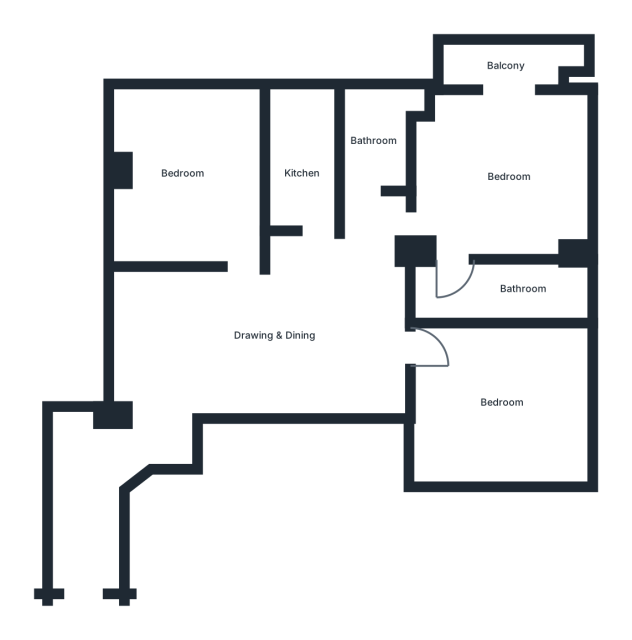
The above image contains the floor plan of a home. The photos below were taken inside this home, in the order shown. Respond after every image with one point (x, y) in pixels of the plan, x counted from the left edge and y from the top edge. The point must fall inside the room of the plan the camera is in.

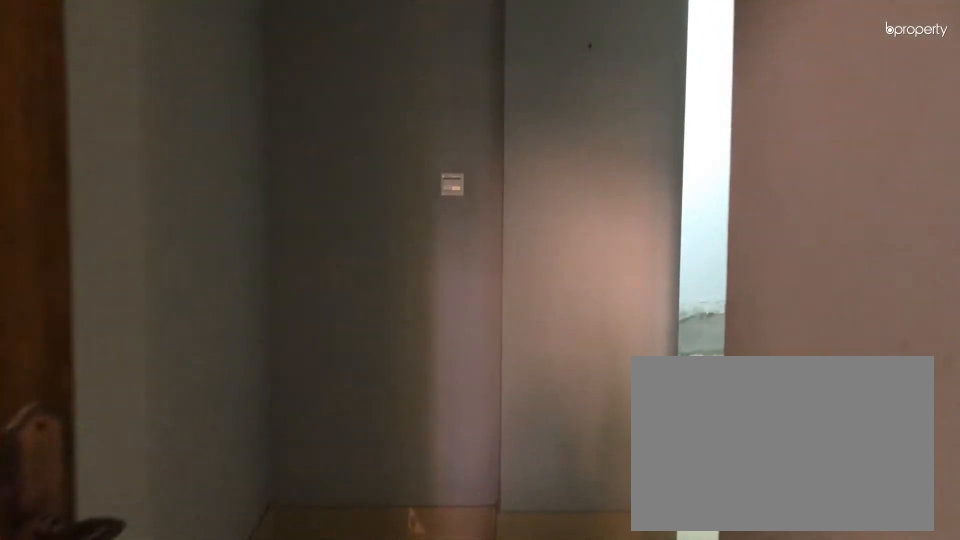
(97, 455)
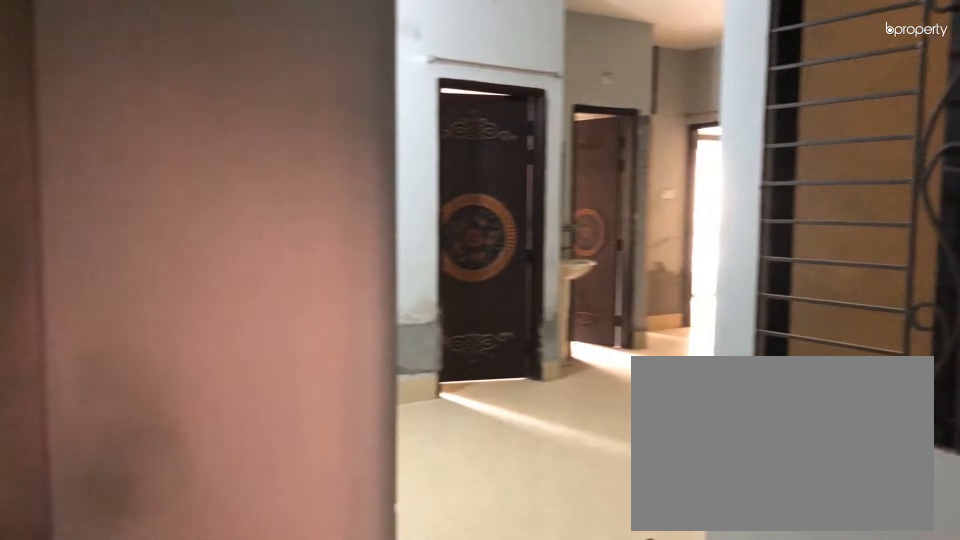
(97, 455)
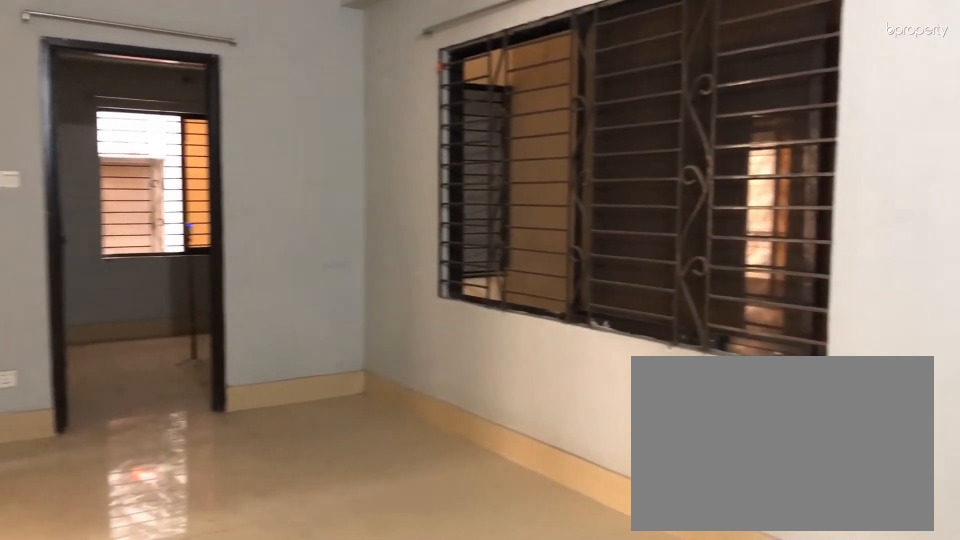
(253, 340)
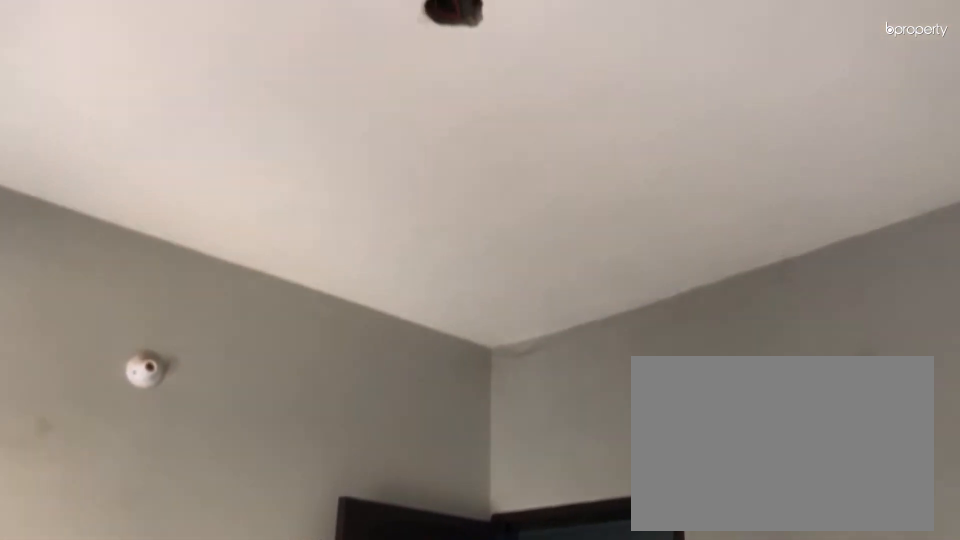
(200, 181)
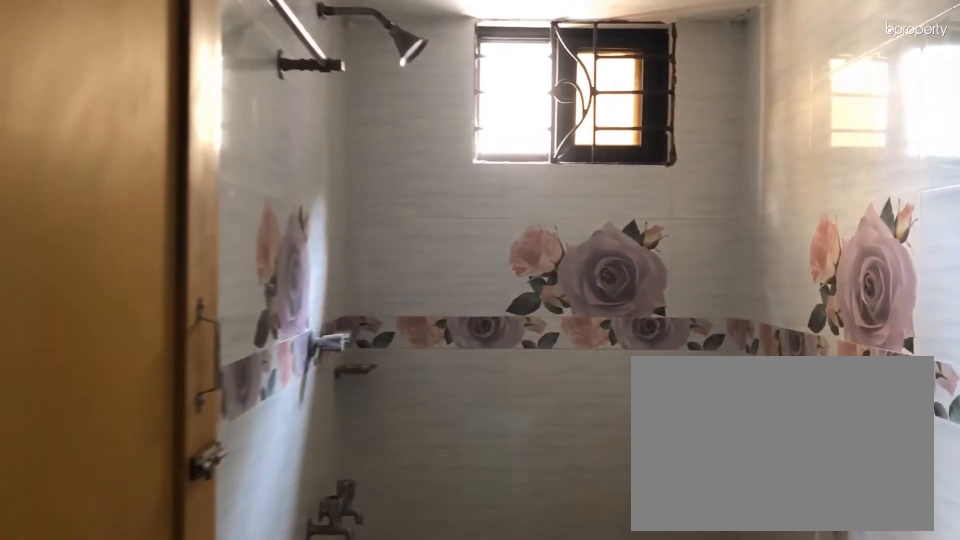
(376, 134)
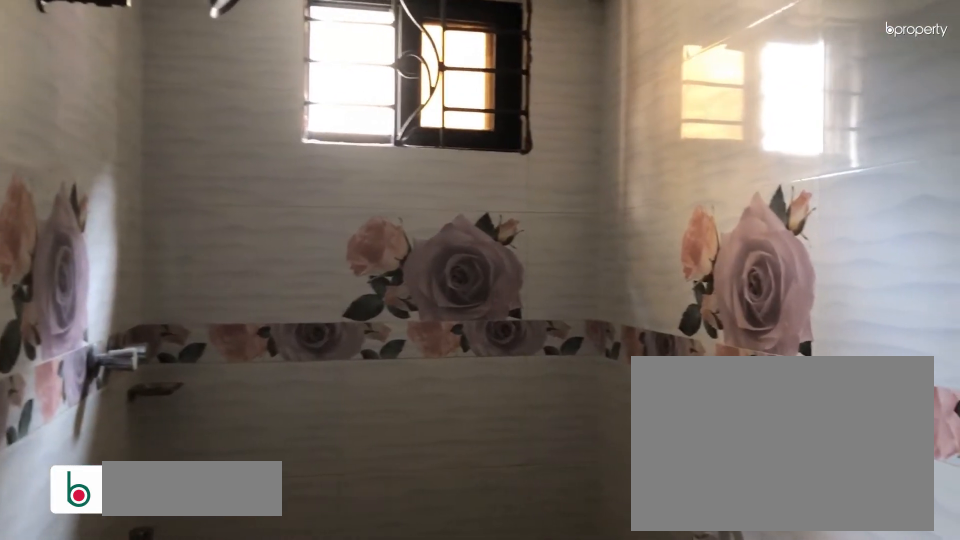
(376, 134)
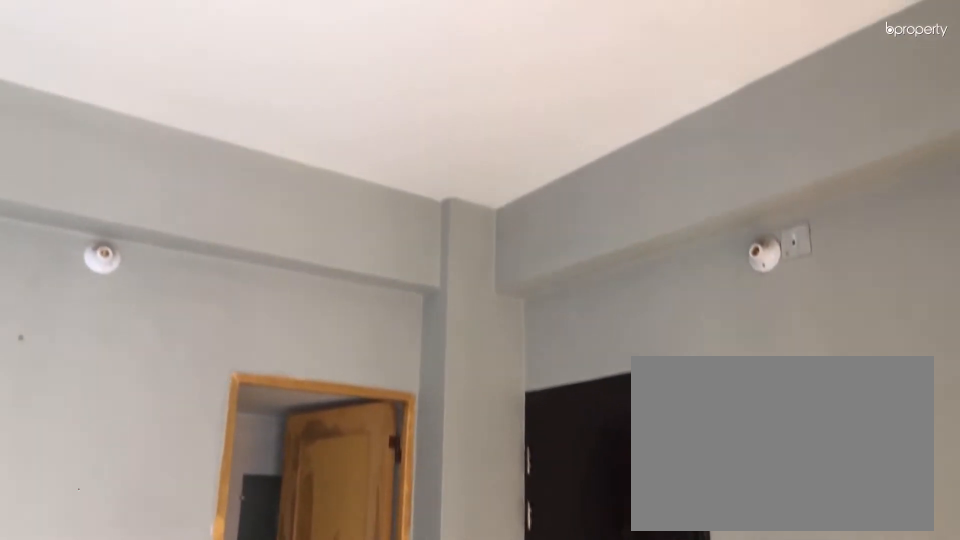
(505, 158)
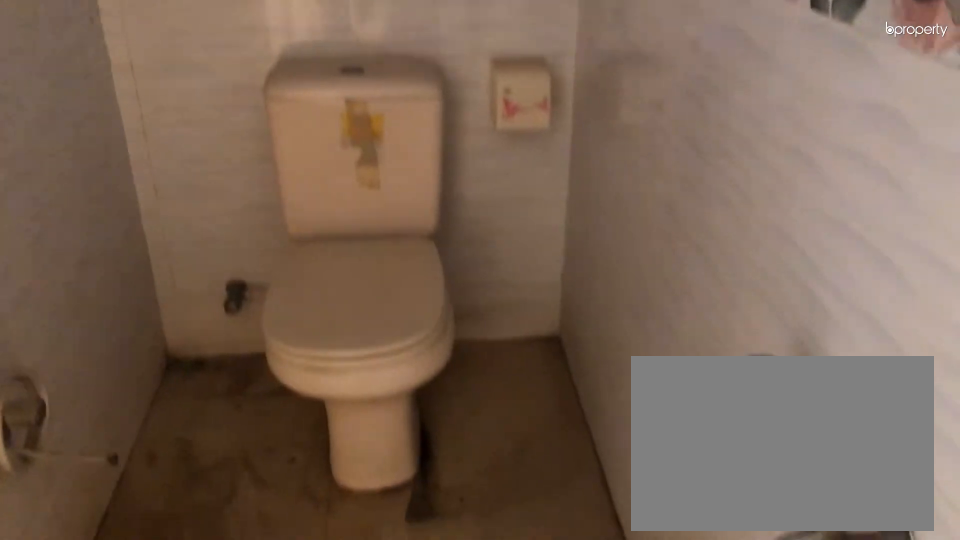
(486, 290)
